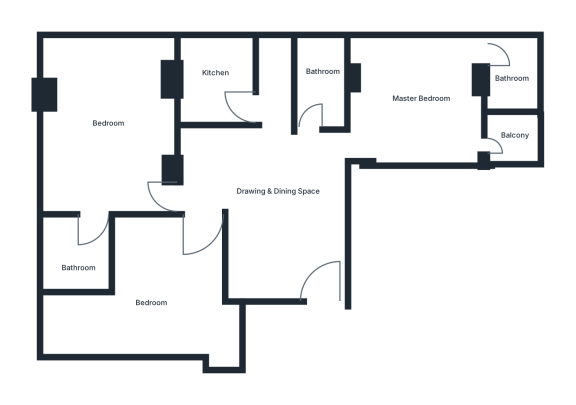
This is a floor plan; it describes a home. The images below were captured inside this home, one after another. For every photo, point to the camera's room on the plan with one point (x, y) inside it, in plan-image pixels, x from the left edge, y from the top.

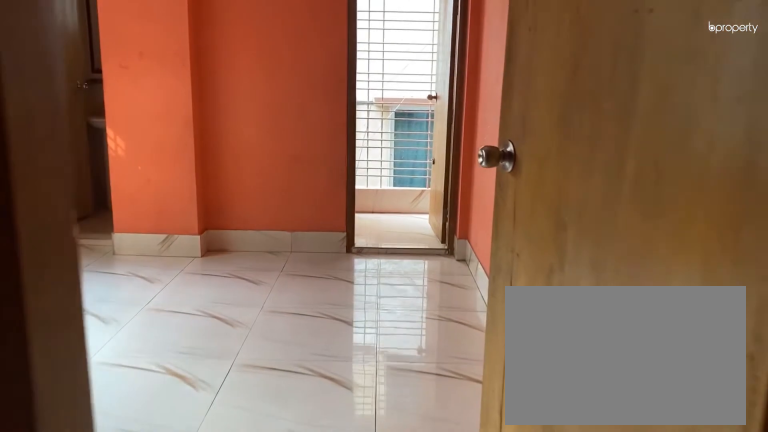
(372, 131)
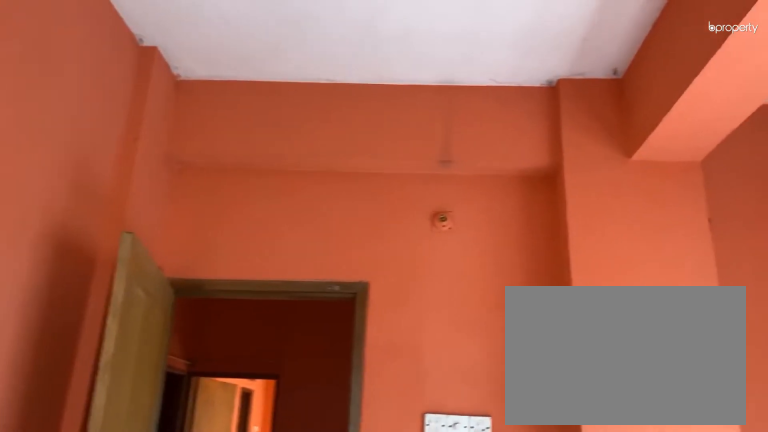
(432, 108)
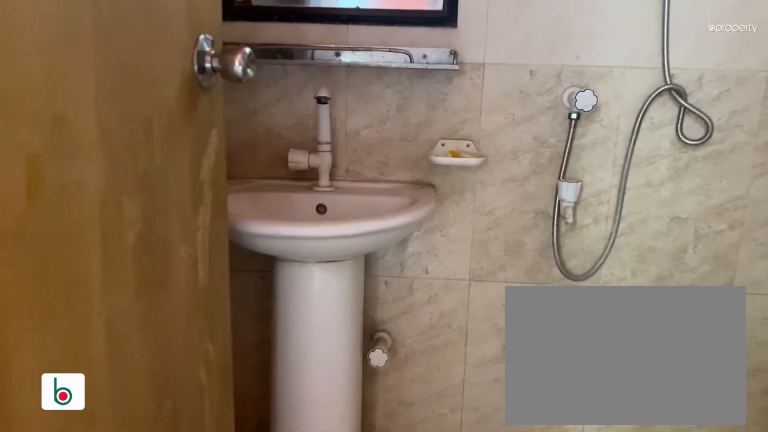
(508, 84)
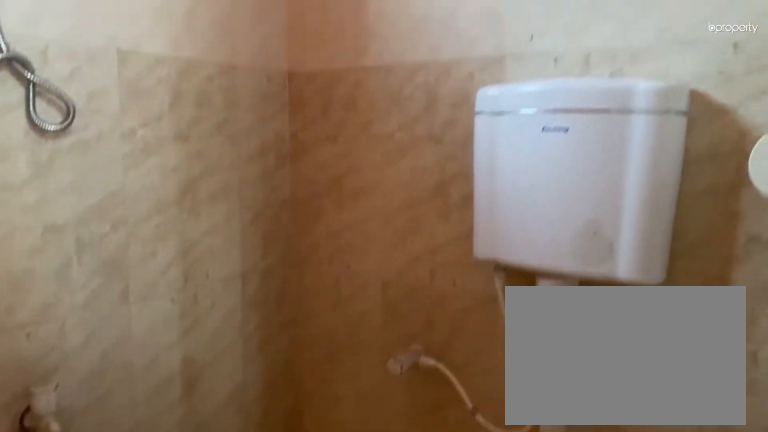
(508, 84)
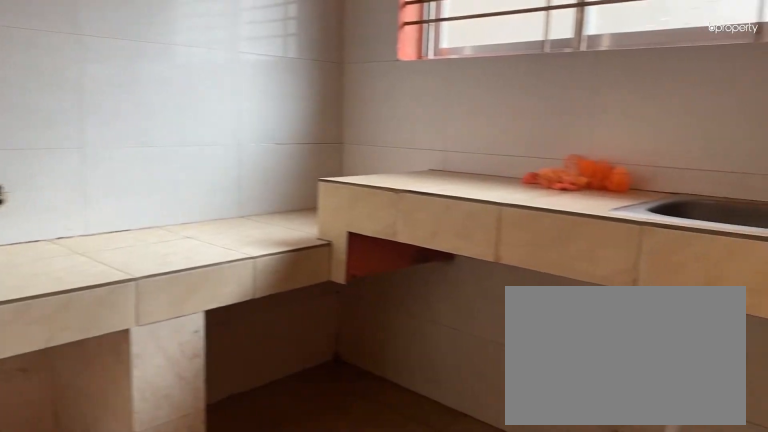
(221, 85)
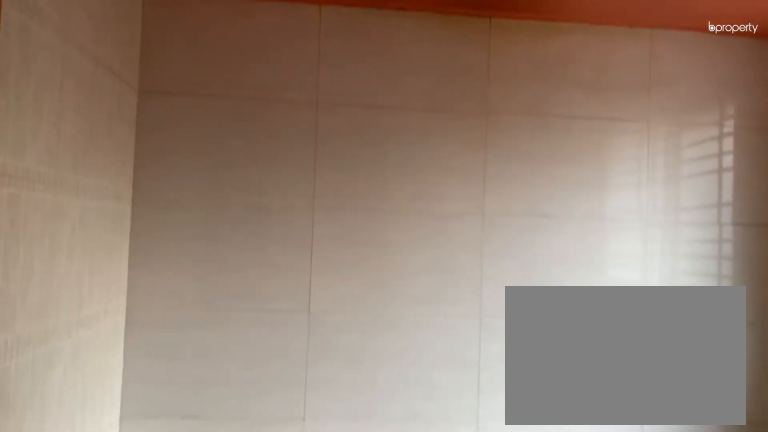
(221, 85)
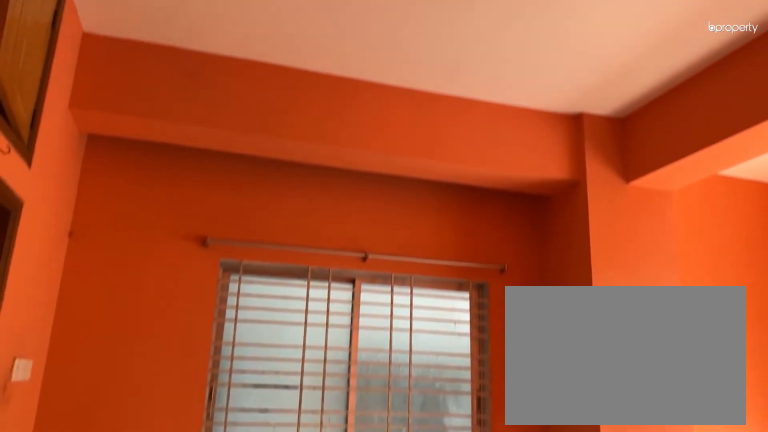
(104, 124)
